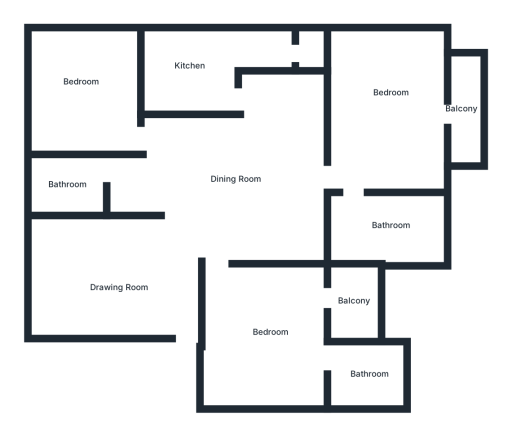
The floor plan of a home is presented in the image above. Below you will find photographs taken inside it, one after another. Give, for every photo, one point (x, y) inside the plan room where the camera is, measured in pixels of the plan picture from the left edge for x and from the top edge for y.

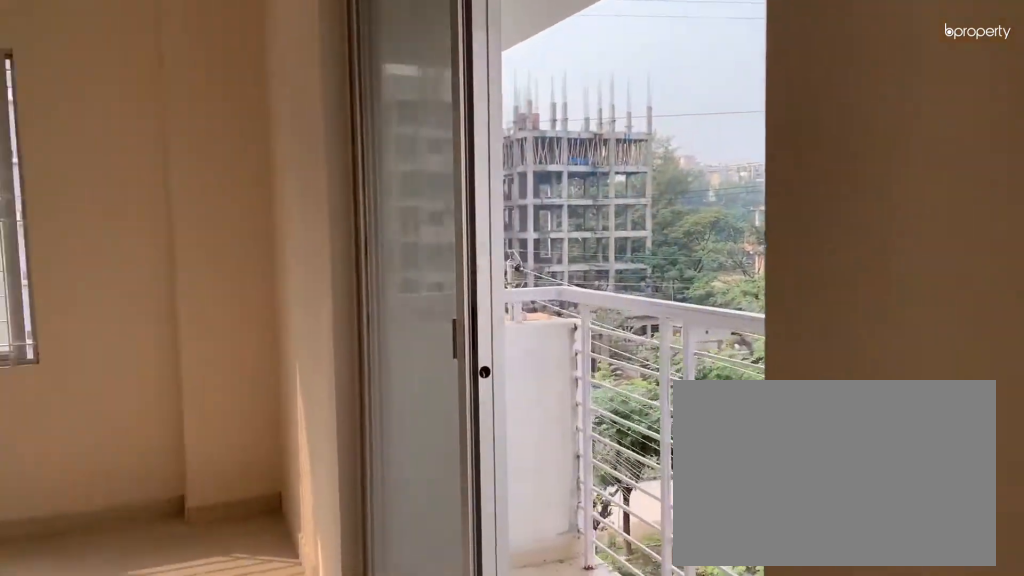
(378, 110)
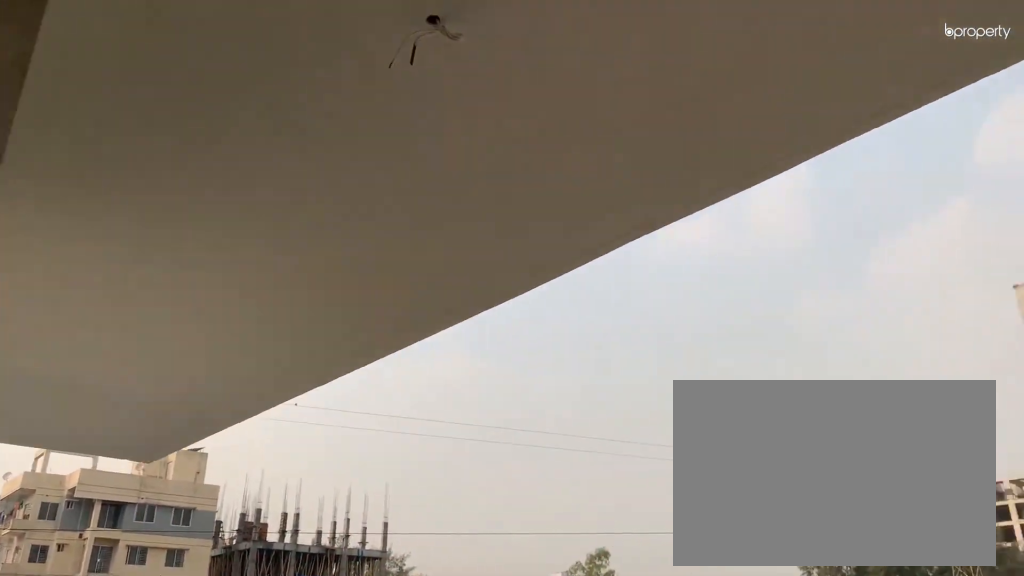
(460, 109)
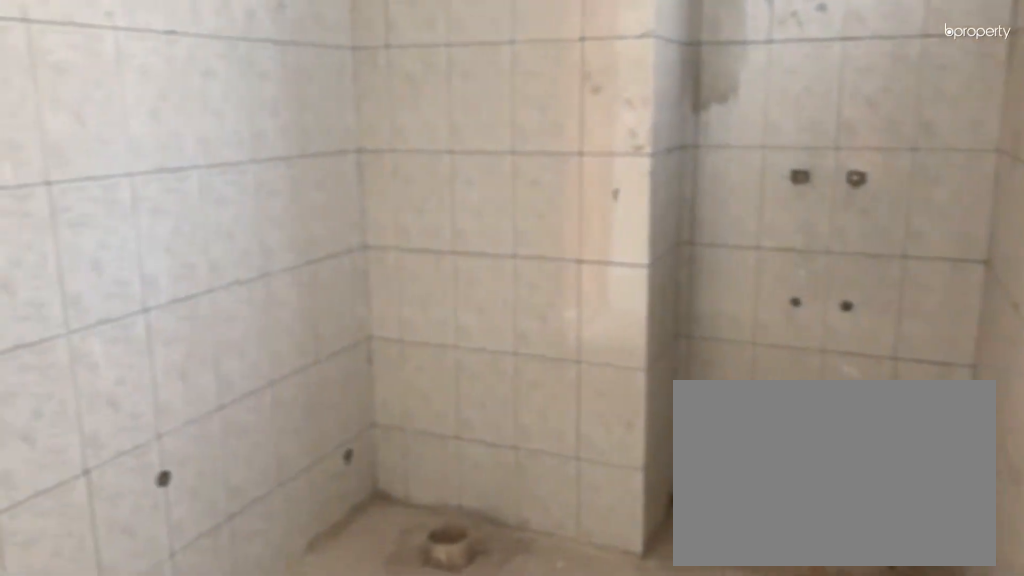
(387, 229)
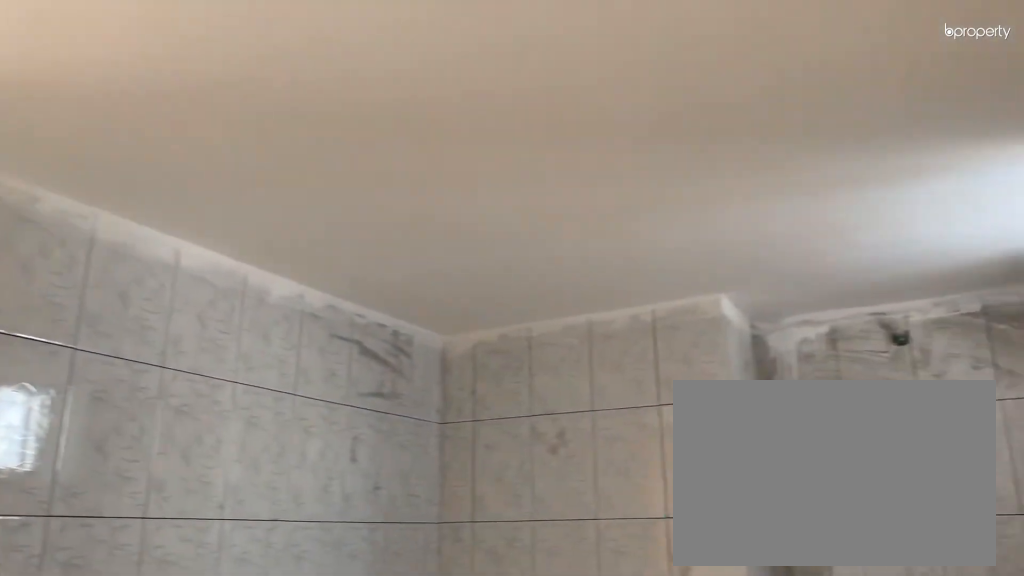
(387, 229)
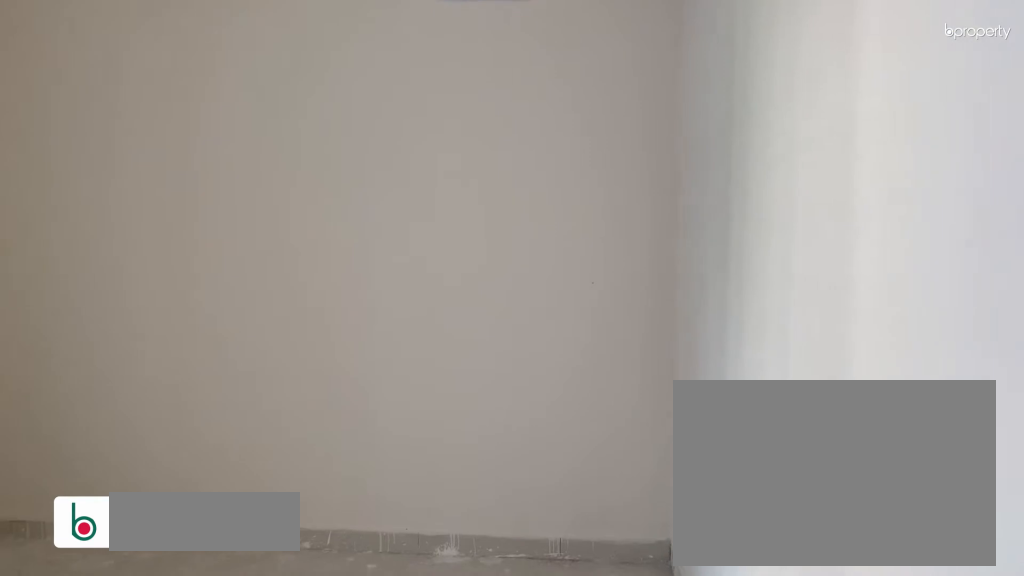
(236, 280)
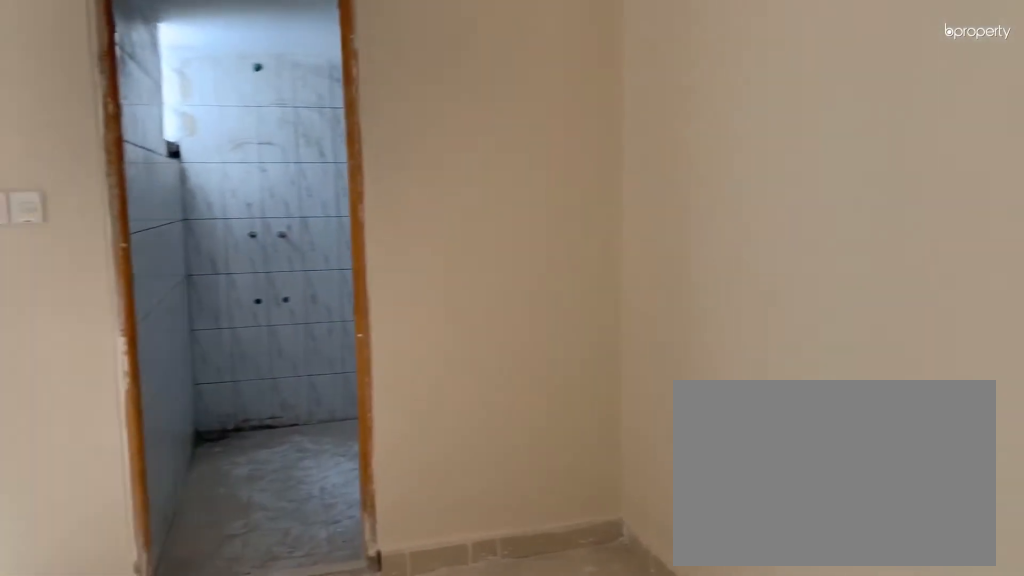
(287, 320)
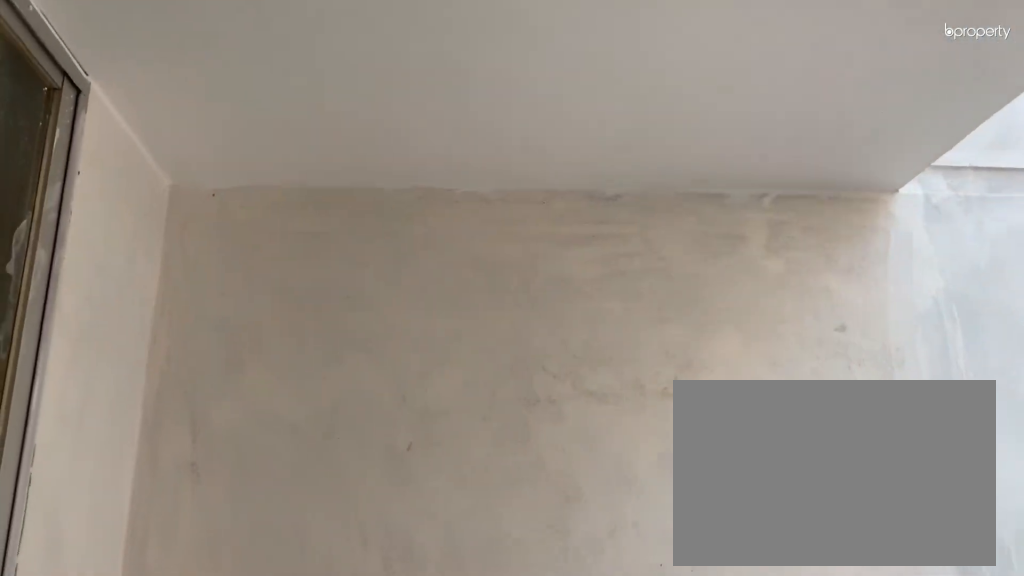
(357, 296)
